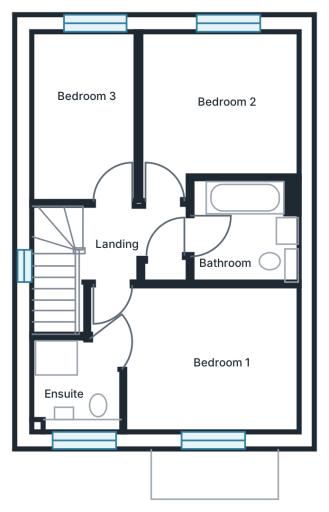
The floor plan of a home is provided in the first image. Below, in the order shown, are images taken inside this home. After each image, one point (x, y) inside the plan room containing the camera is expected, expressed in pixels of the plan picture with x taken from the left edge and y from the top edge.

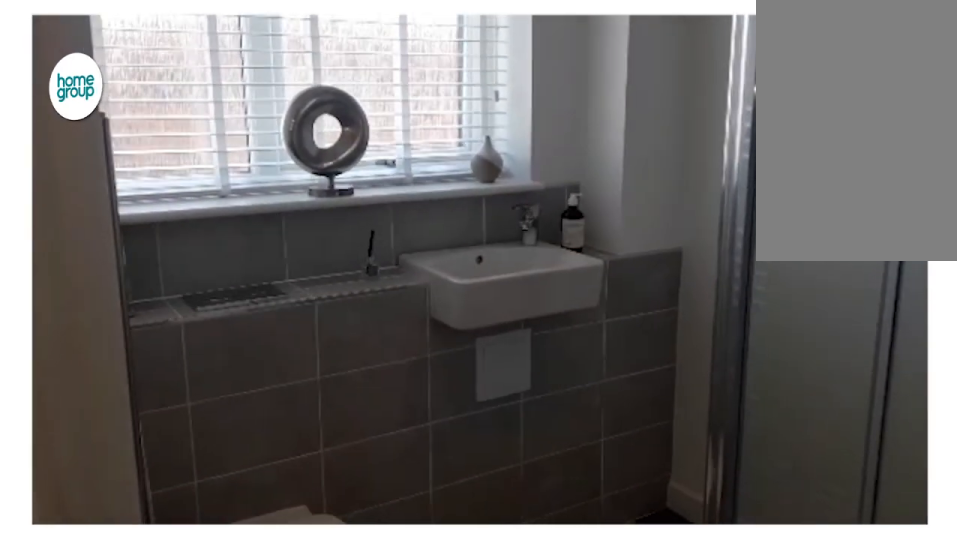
(76, 386)
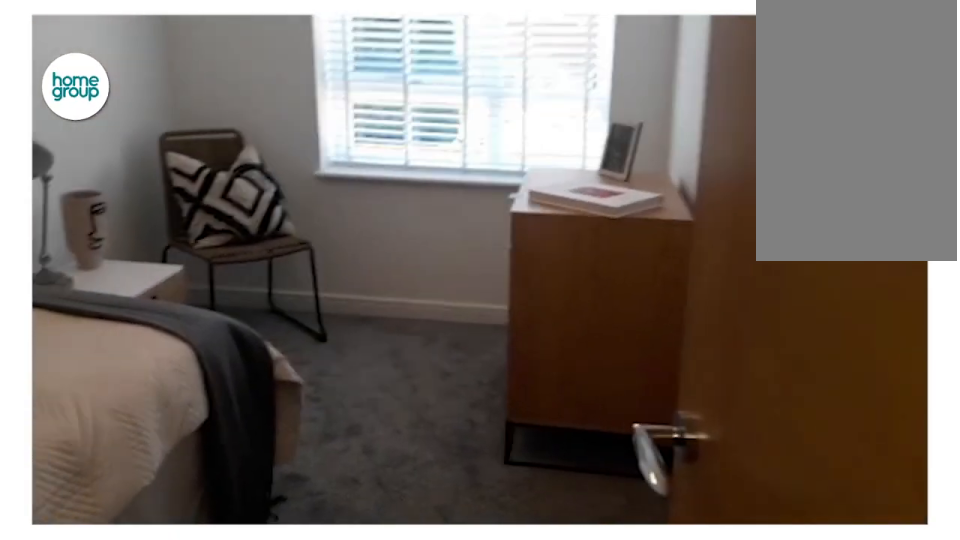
(85, 117)
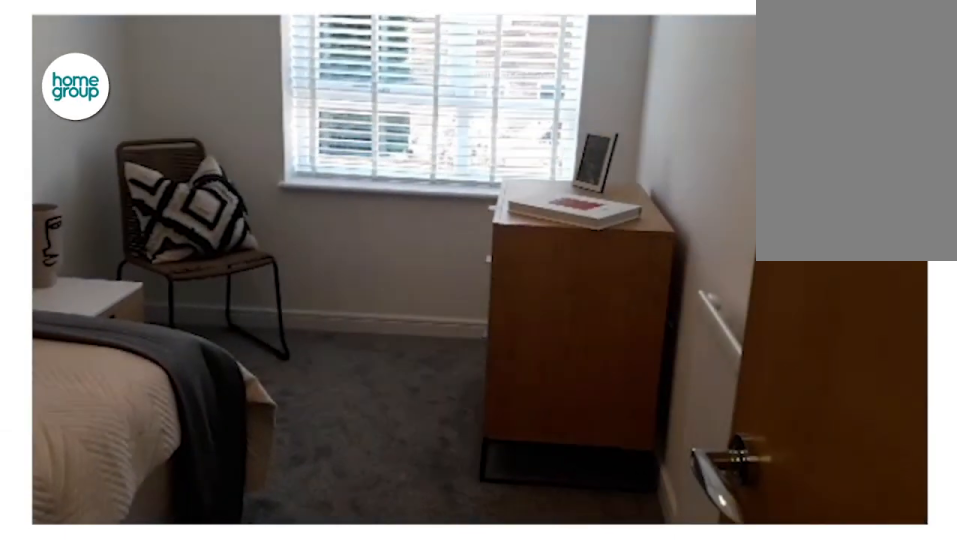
(85, 117)
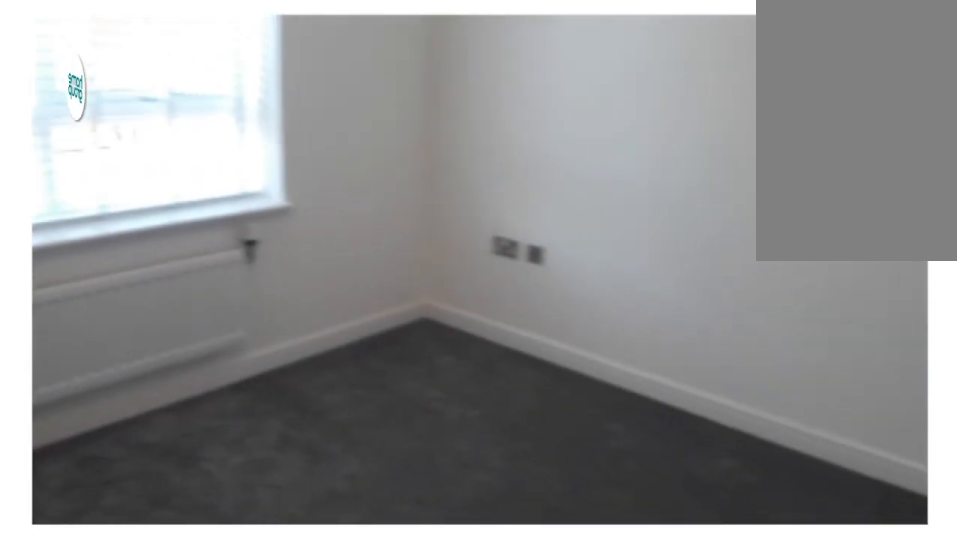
(217, 110)
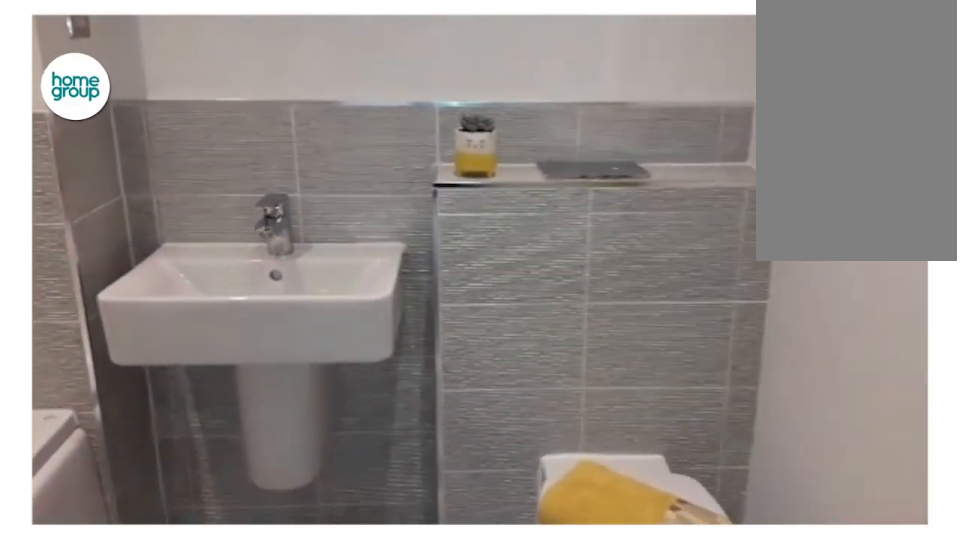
(242, 233)
